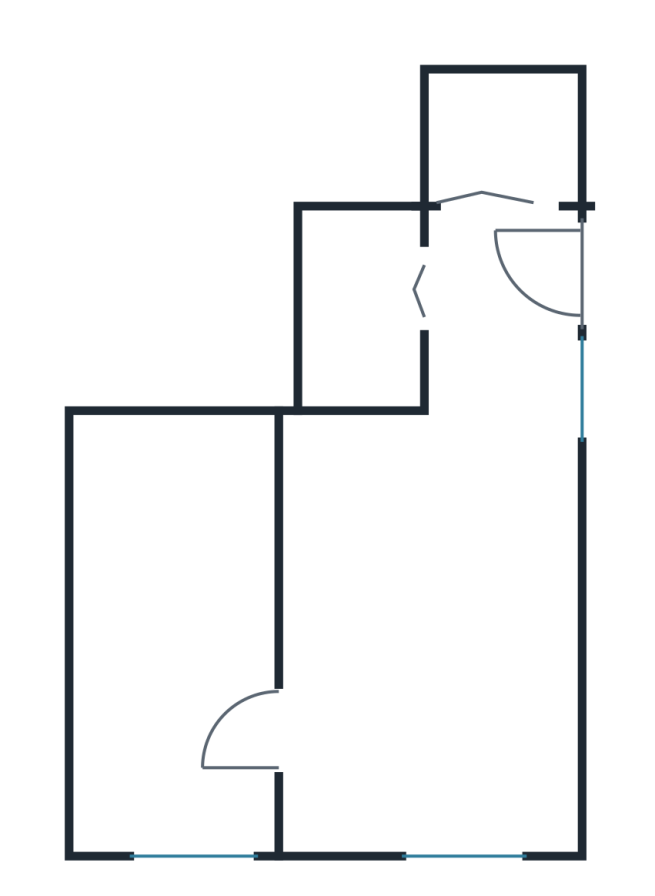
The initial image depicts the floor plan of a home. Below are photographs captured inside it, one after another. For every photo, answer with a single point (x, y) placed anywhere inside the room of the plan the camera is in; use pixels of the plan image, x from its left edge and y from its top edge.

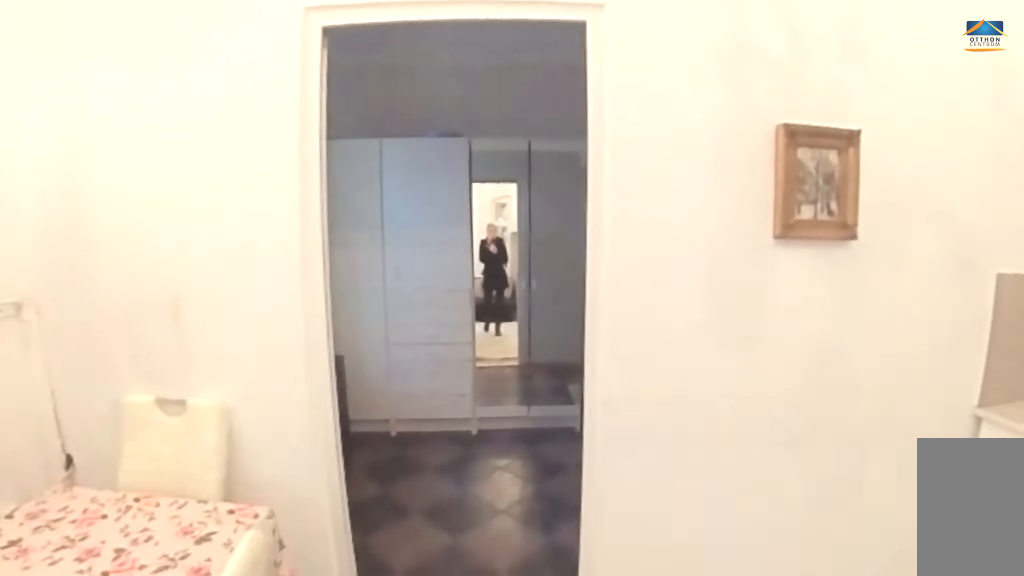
(433, 591)
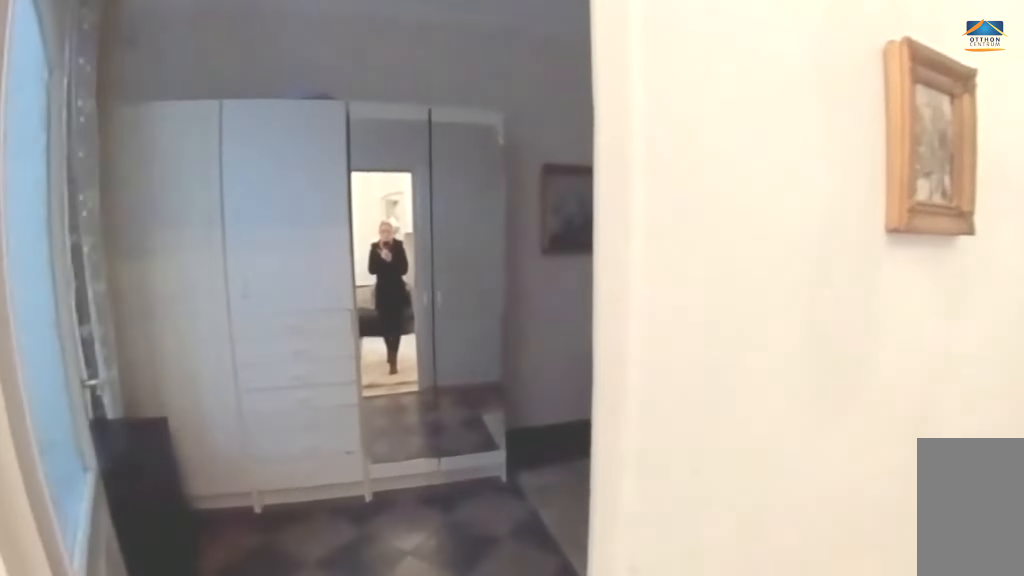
(432, 591)
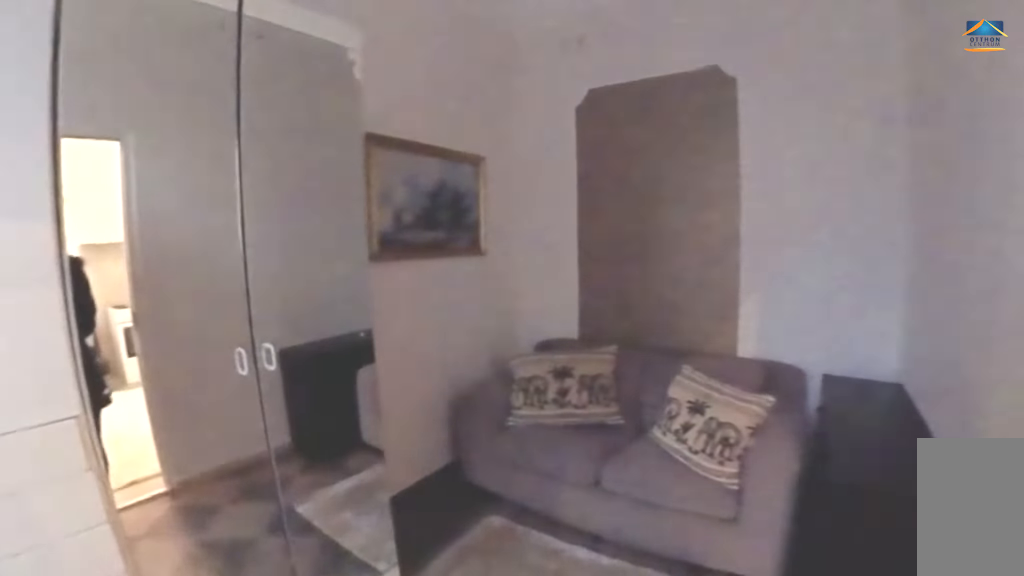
(176, 632)
